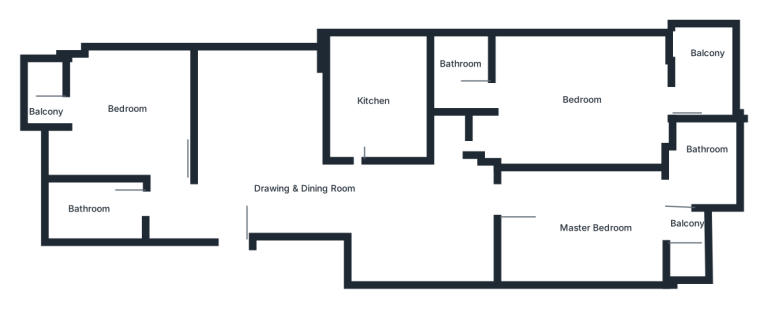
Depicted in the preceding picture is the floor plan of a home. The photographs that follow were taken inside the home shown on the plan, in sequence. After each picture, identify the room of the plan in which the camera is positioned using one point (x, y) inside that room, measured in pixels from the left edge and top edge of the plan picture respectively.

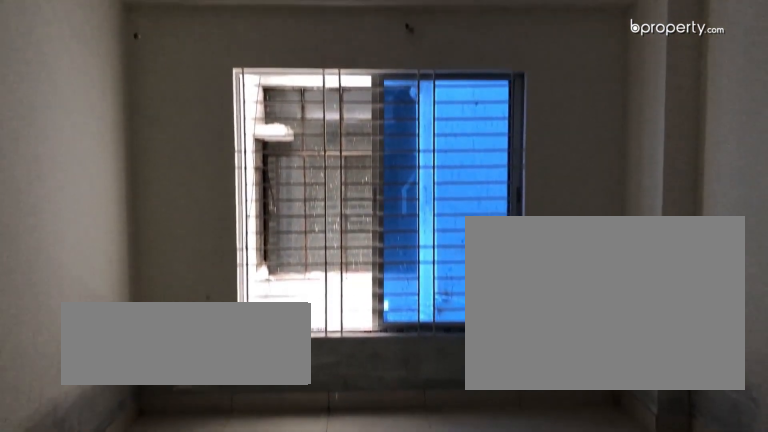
(284, 194)
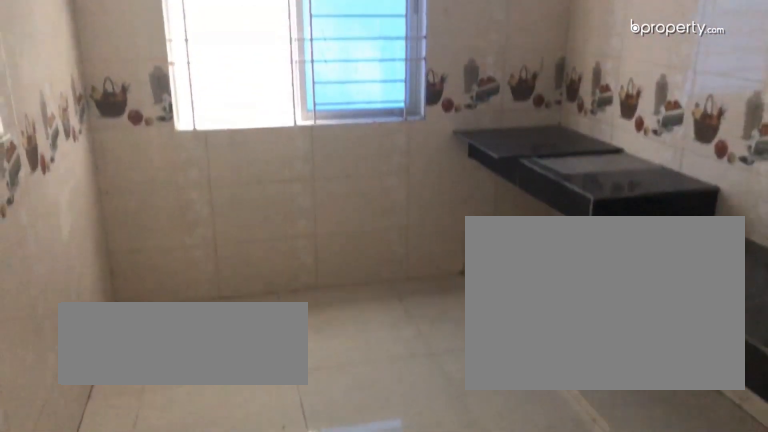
(376, 105)
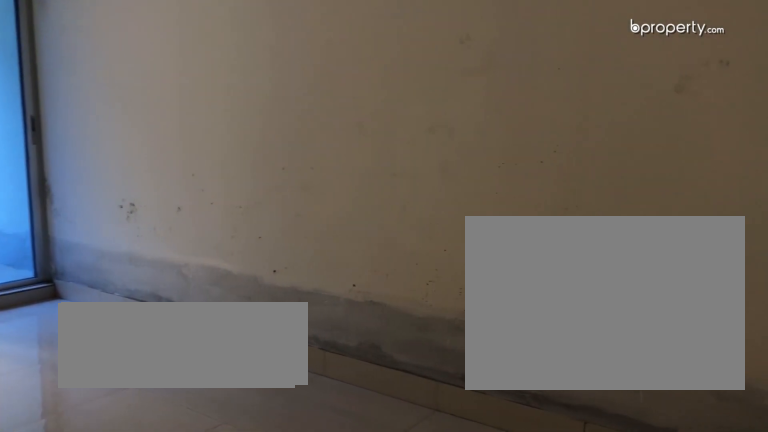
(606, 222)
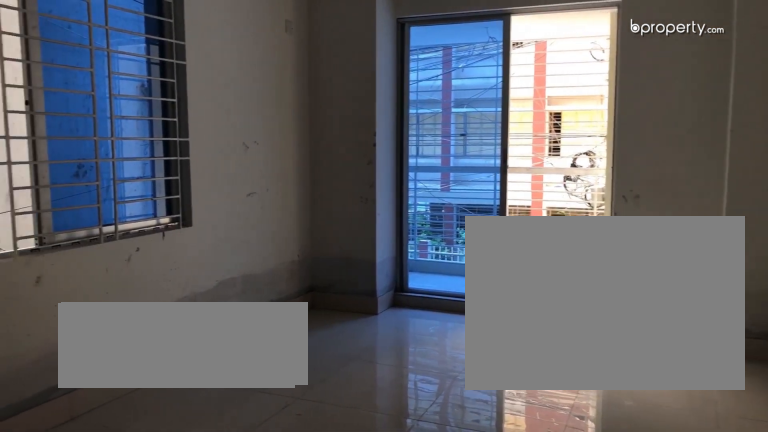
(577, 103)
